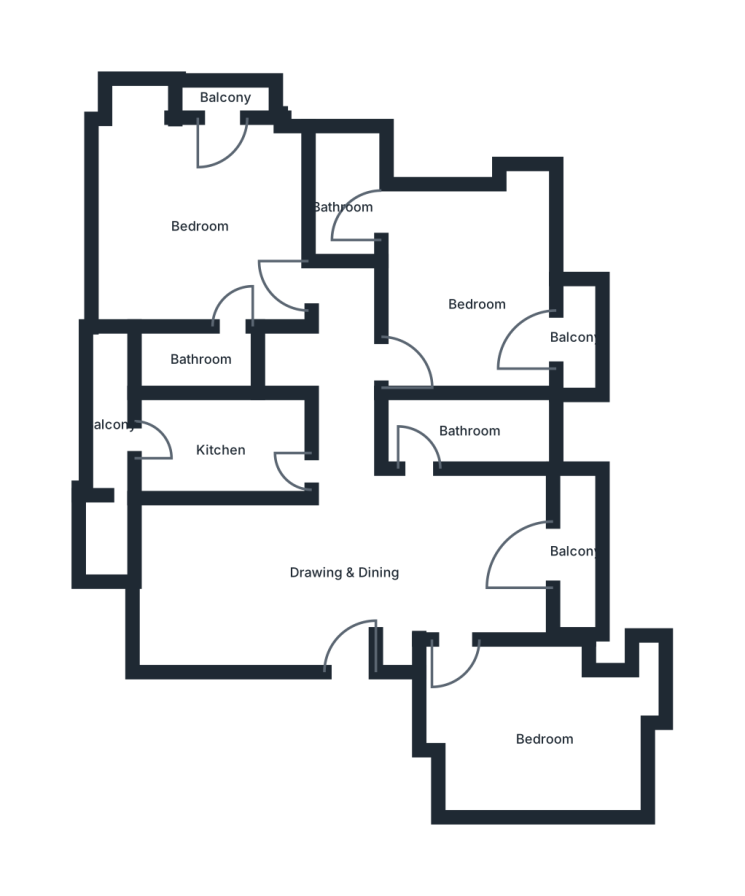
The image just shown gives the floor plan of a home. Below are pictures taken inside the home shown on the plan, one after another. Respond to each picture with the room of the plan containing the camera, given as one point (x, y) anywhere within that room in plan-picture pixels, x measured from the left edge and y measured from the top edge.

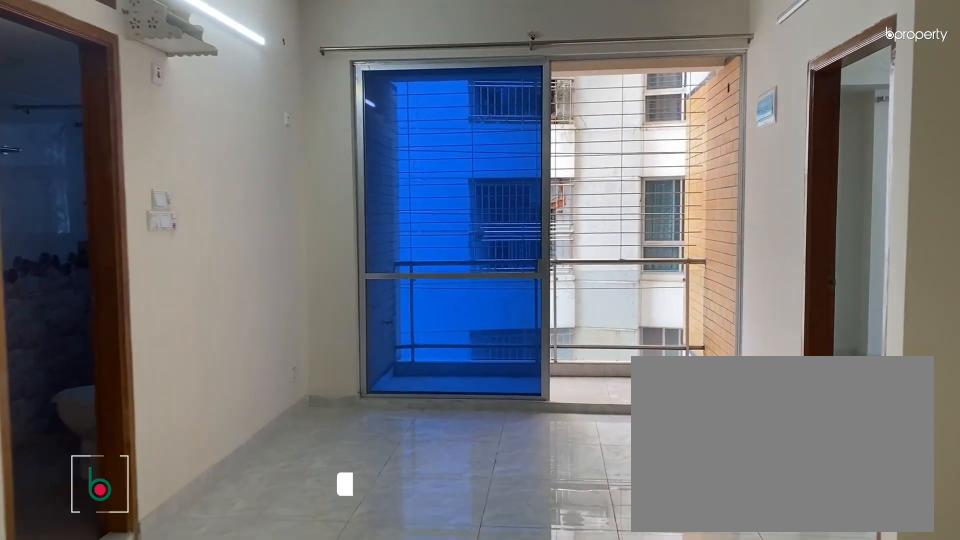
(348, 573)
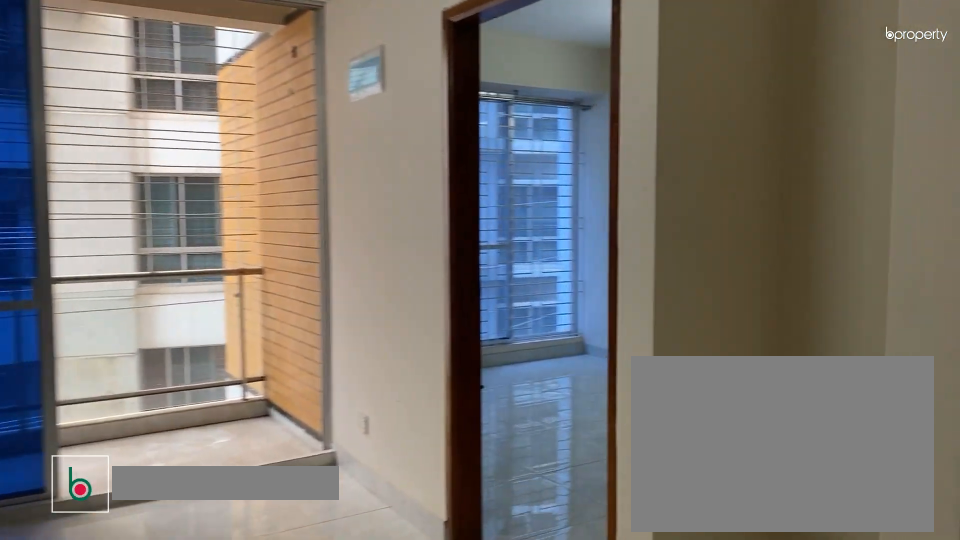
(348, 573)
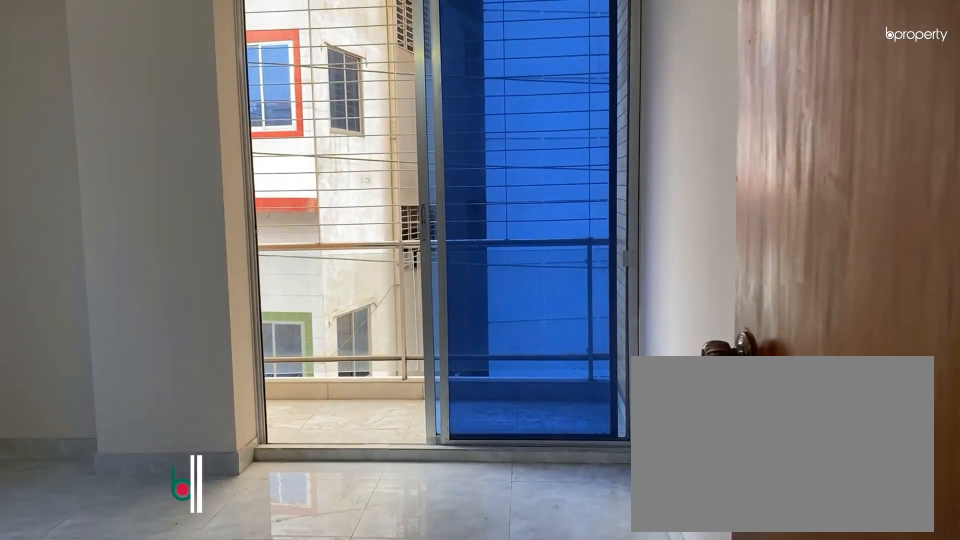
(481, 306)
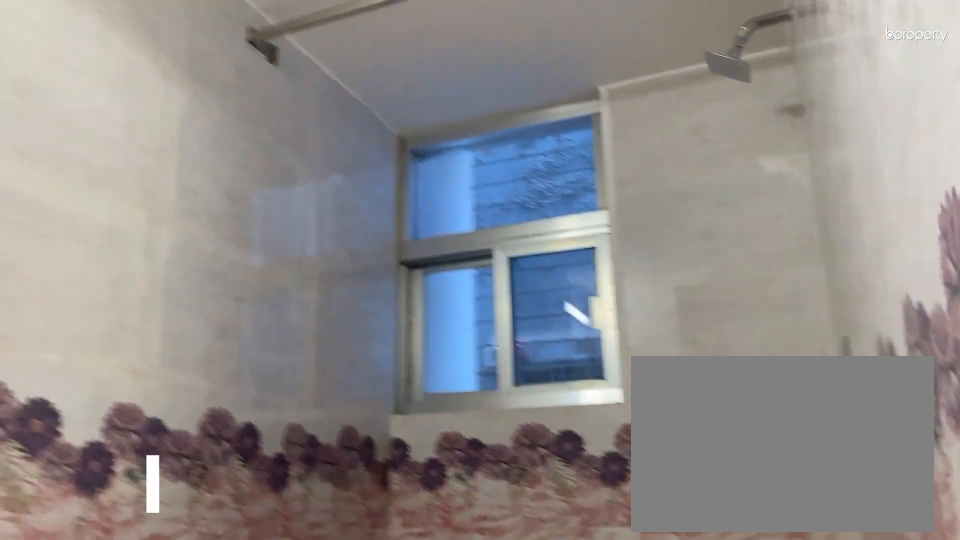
(201, 360)
